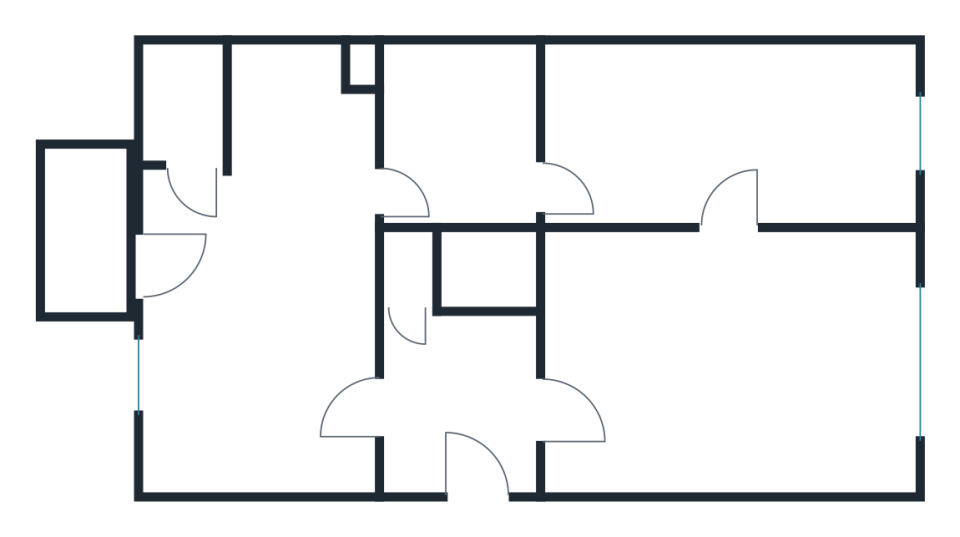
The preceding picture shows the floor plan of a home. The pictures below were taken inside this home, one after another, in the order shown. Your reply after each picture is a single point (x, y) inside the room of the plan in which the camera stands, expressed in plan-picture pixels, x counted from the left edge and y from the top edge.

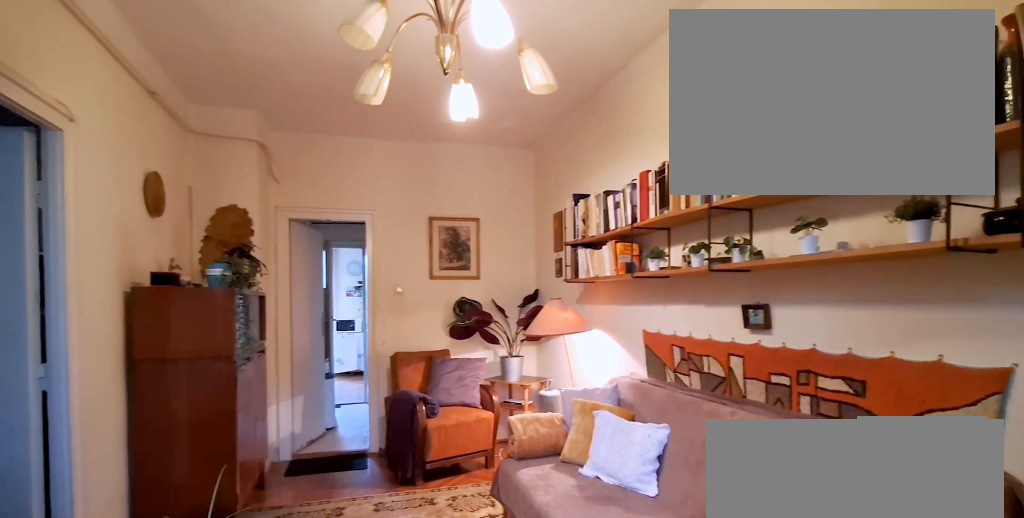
(724, 132)
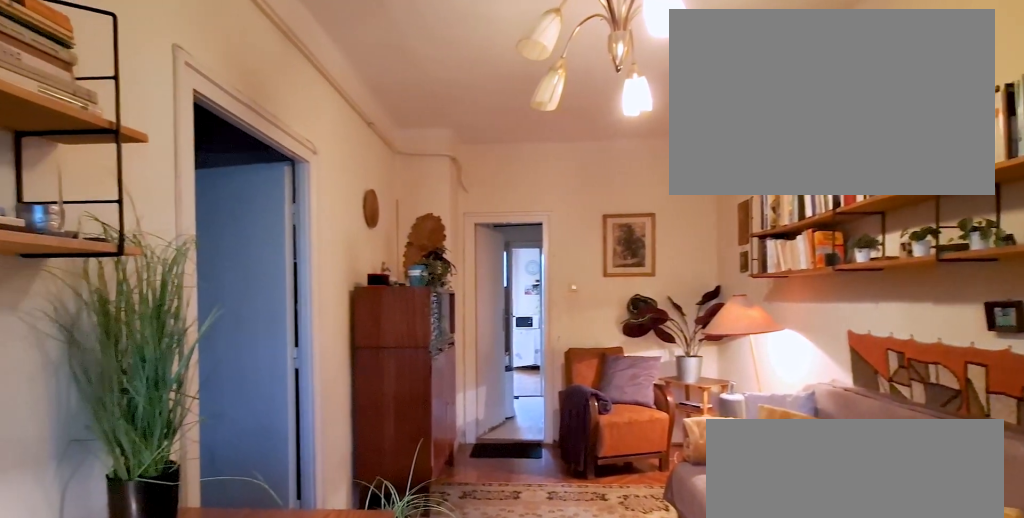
(725, 131)
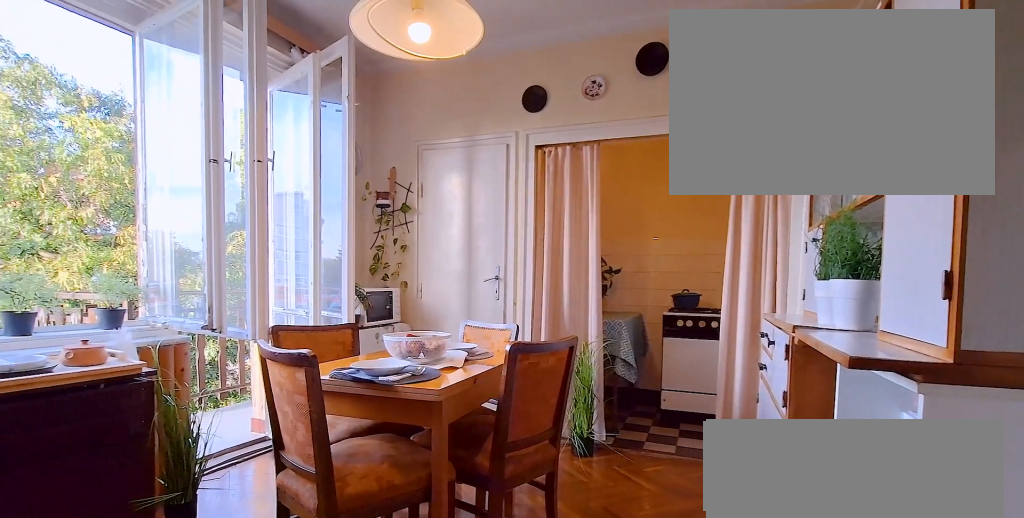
(265, 292)
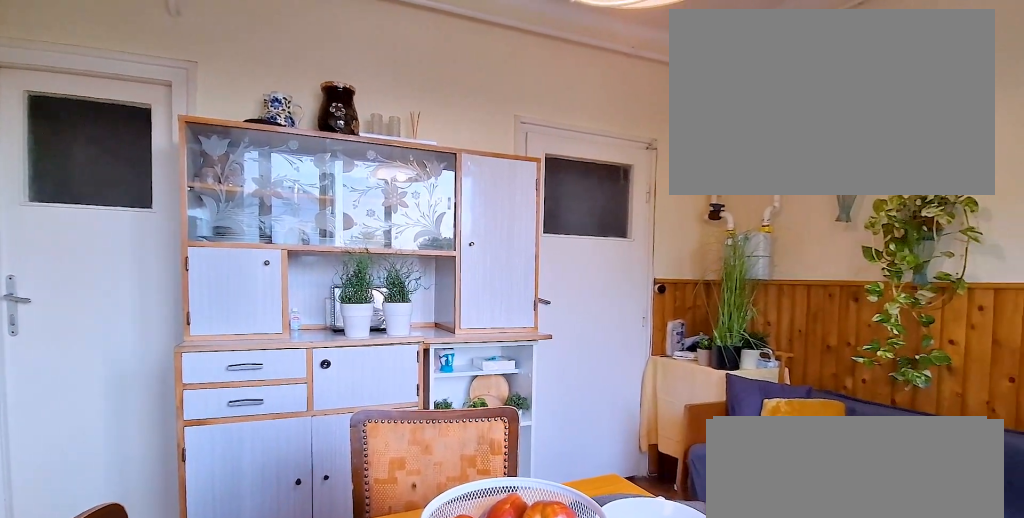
(265, 292)
